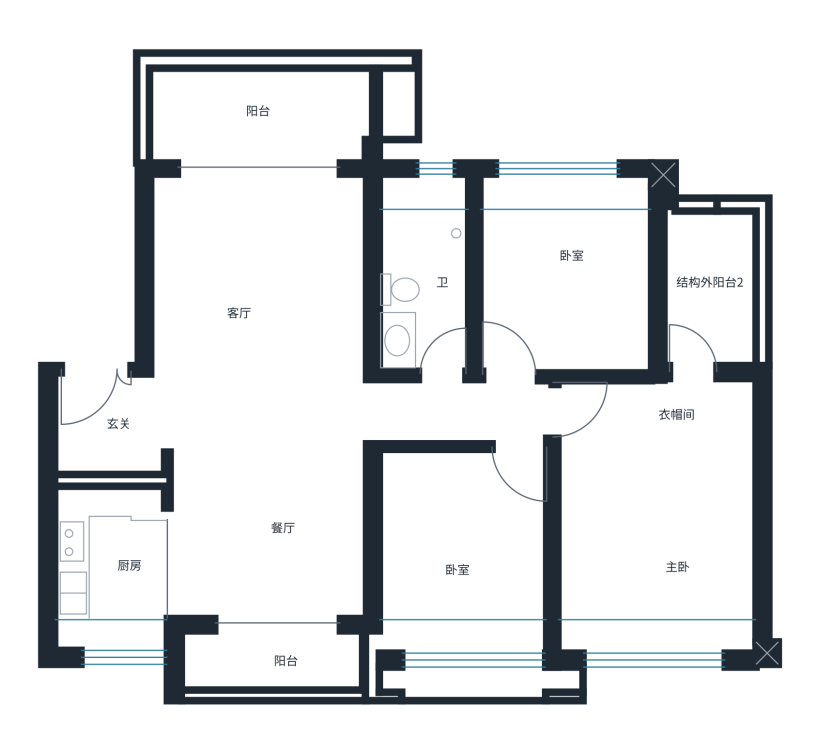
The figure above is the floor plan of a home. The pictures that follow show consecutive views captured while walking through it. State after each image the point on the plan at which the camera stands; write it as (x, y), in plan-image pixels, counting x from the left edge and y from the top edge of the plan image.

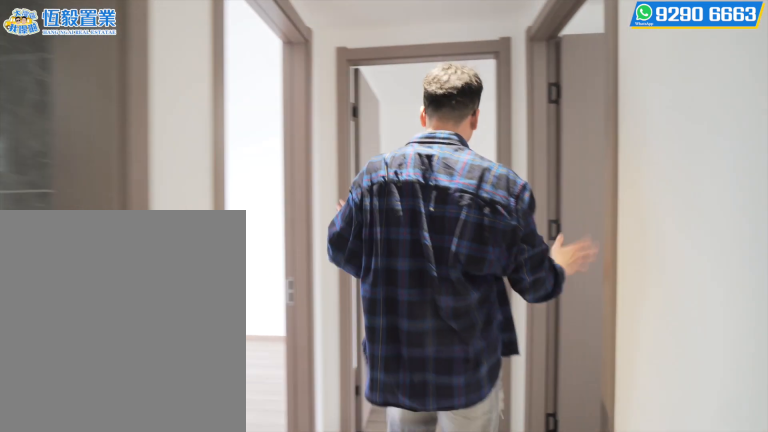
(495, 409)
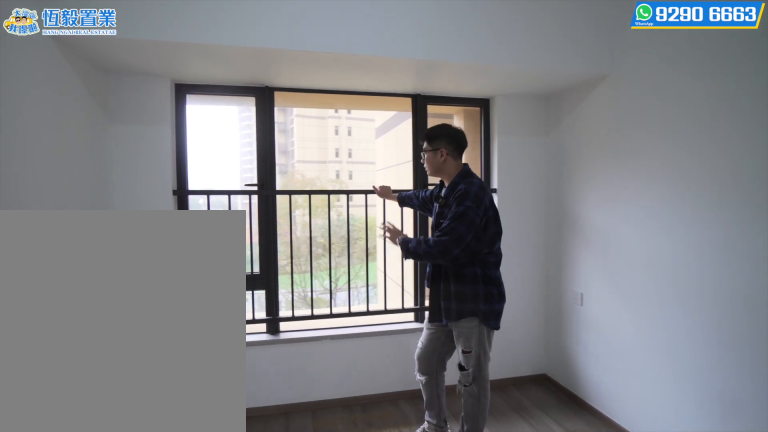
(436, 625)
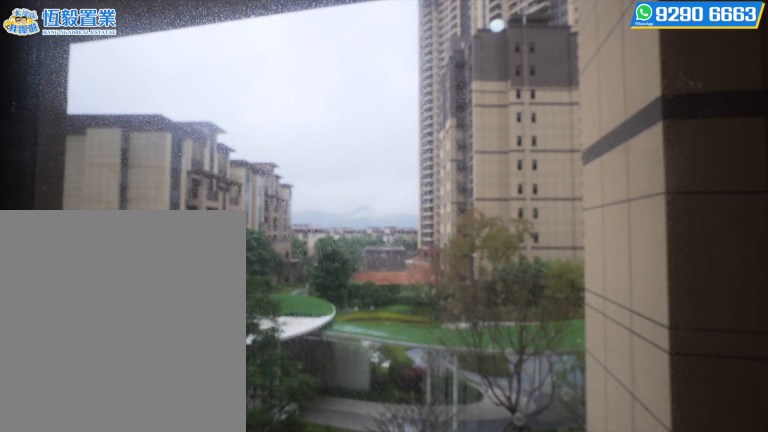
(435, 624)
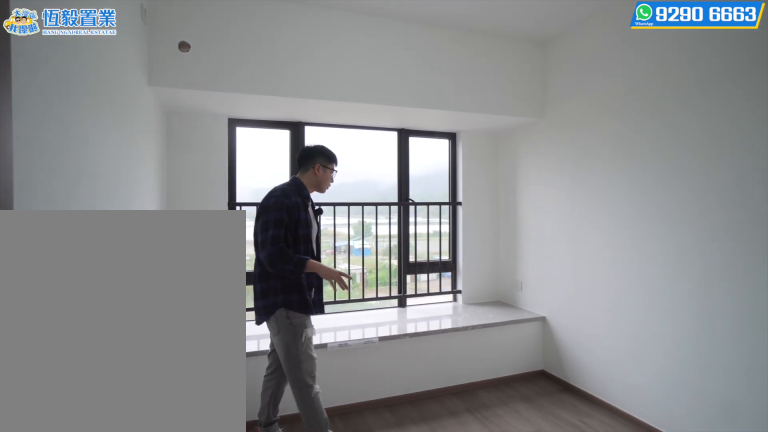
(504, 236)
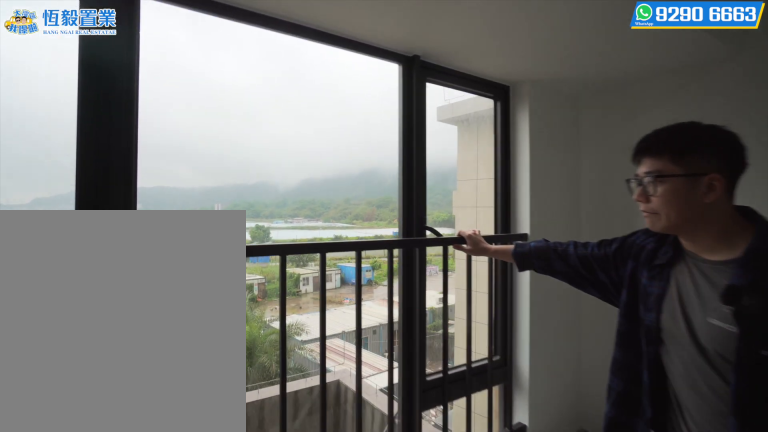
(604, 237)
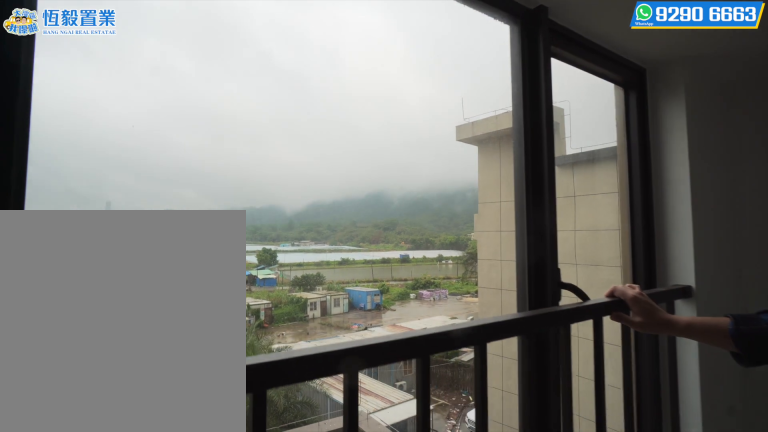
(604, 238)
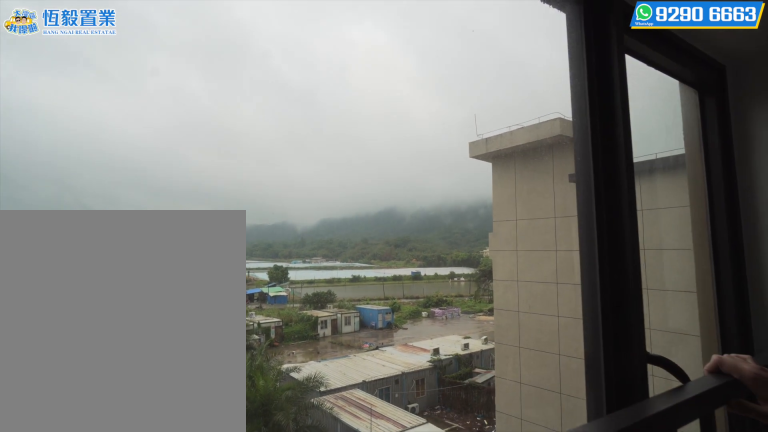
(603, 237)
